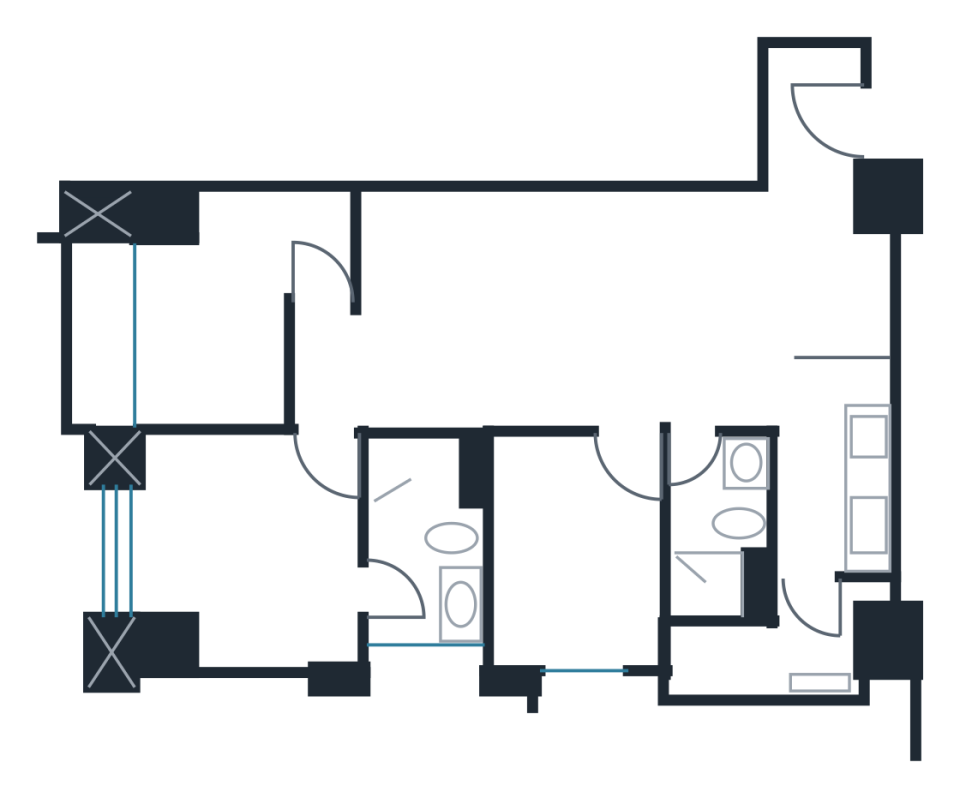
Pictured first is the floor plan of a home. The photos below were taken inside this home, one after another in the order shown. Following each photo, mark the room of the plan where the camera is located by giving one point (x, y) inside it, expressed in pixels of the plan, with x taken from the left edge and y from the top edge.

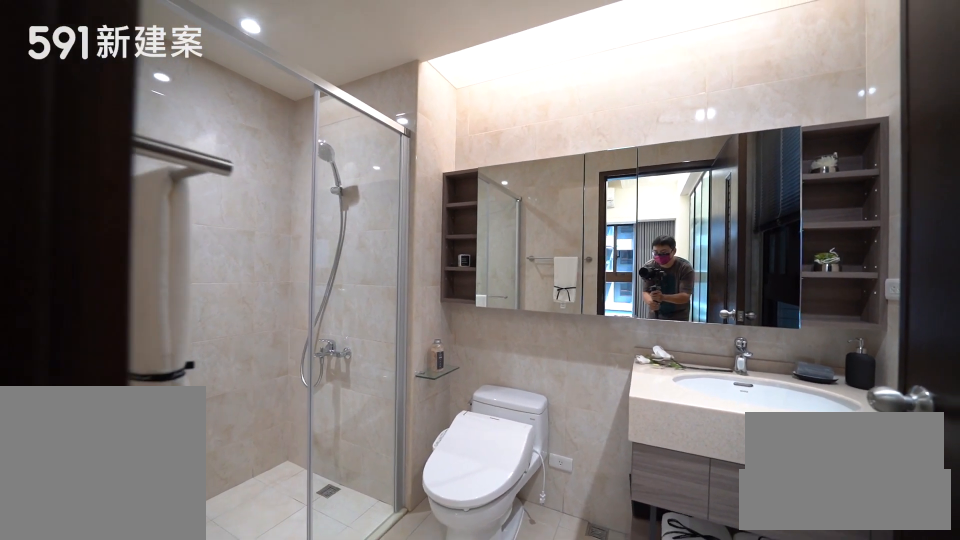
(423, 548)
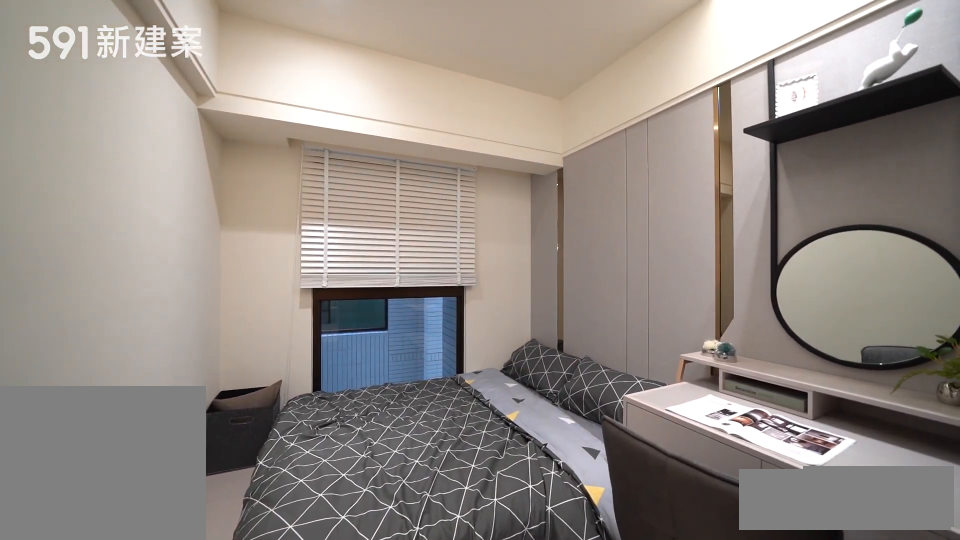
(572, 558)
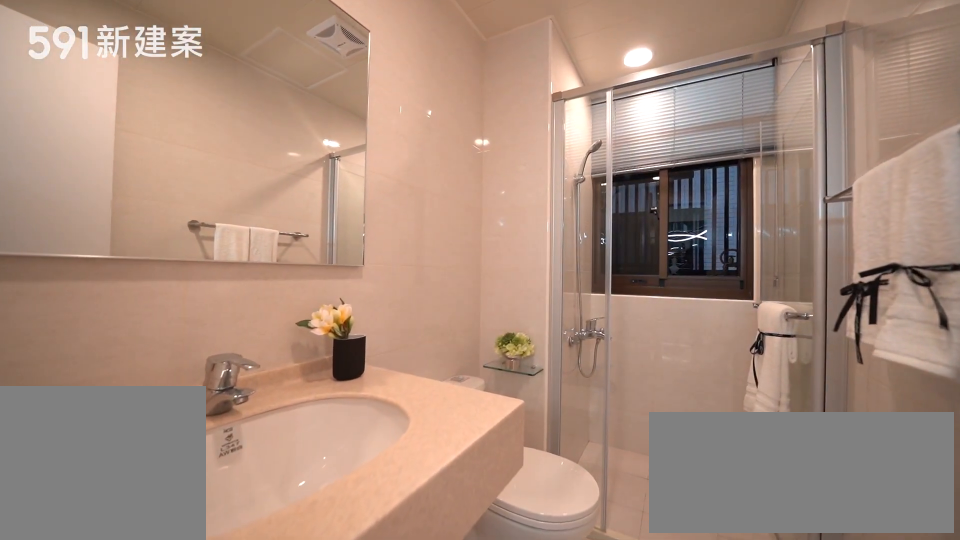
(723, 534)
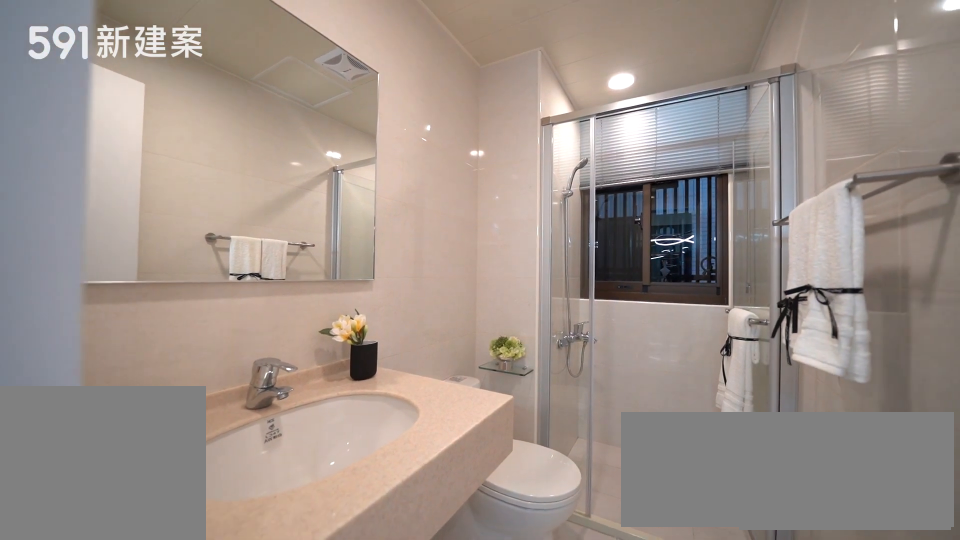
(723, 534)
